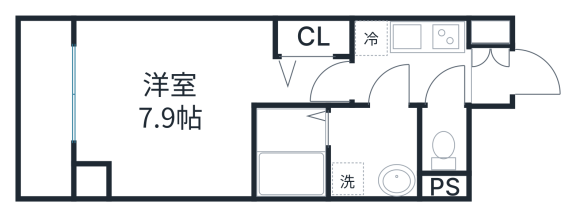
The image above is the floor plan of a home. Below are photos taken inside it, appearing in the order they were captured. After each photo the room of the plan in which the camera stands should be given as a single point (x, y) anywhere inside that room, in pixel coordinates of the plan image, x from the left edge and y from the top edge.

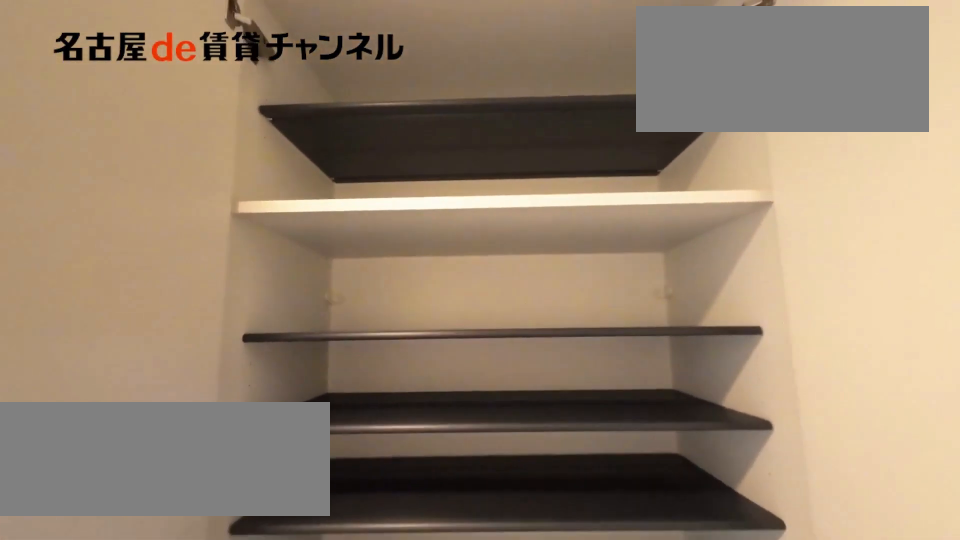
(490, 61)
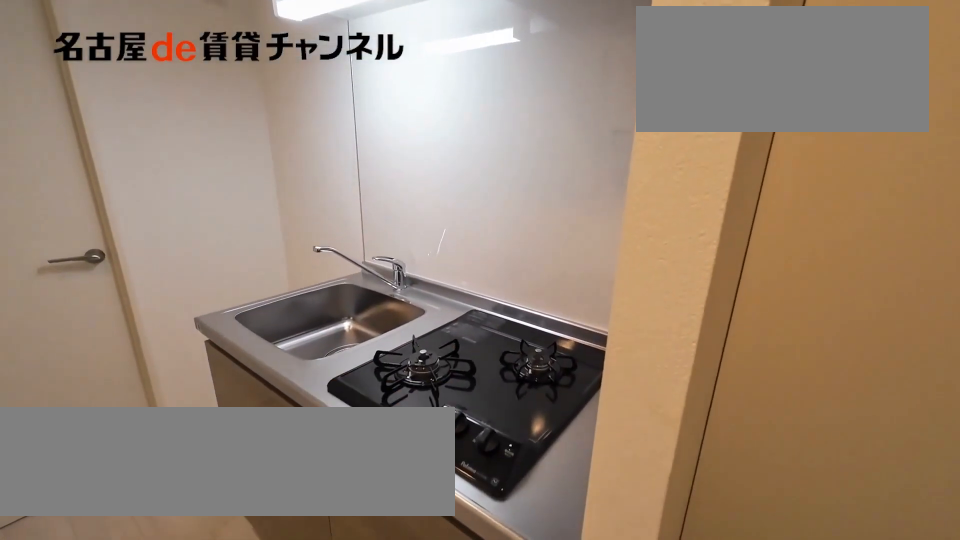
(410, 47)
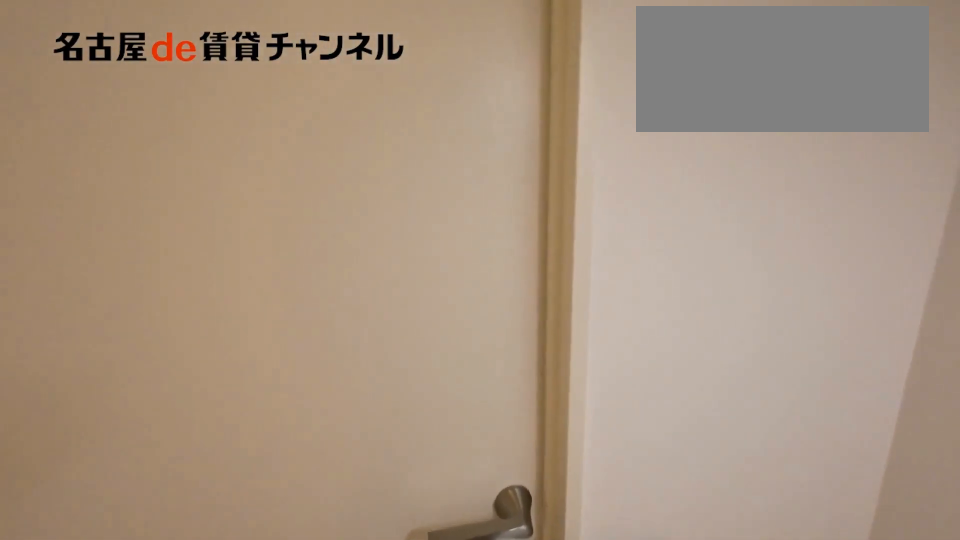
(410, 47)
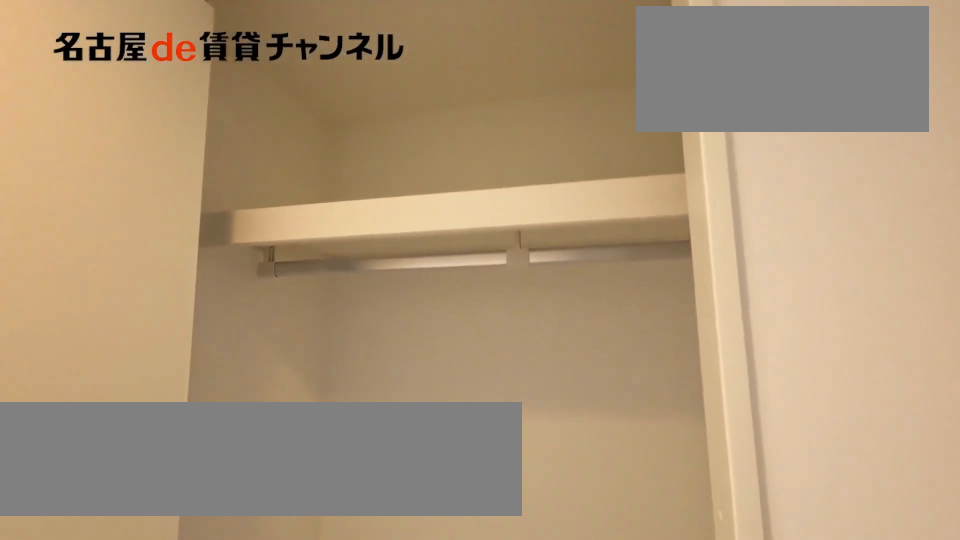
(314, 37)
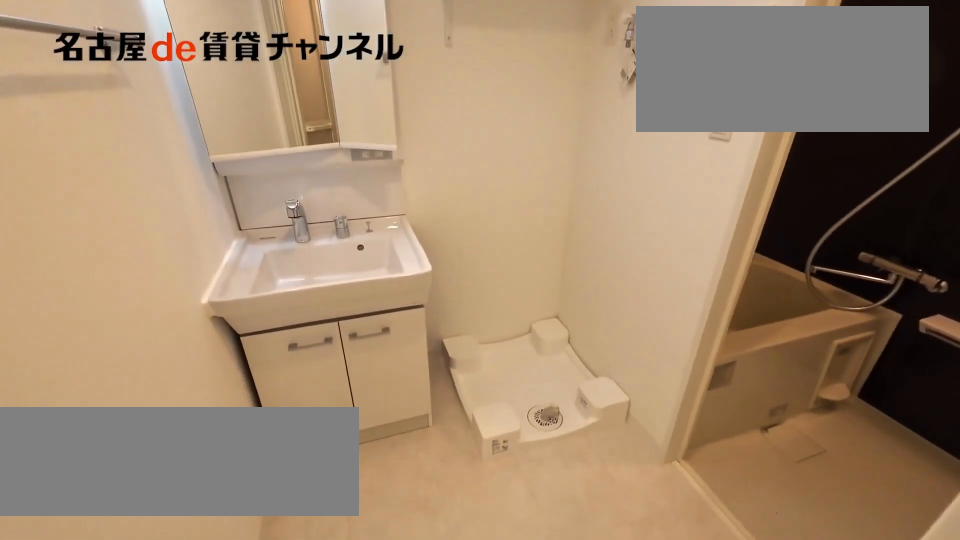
(373, 151)
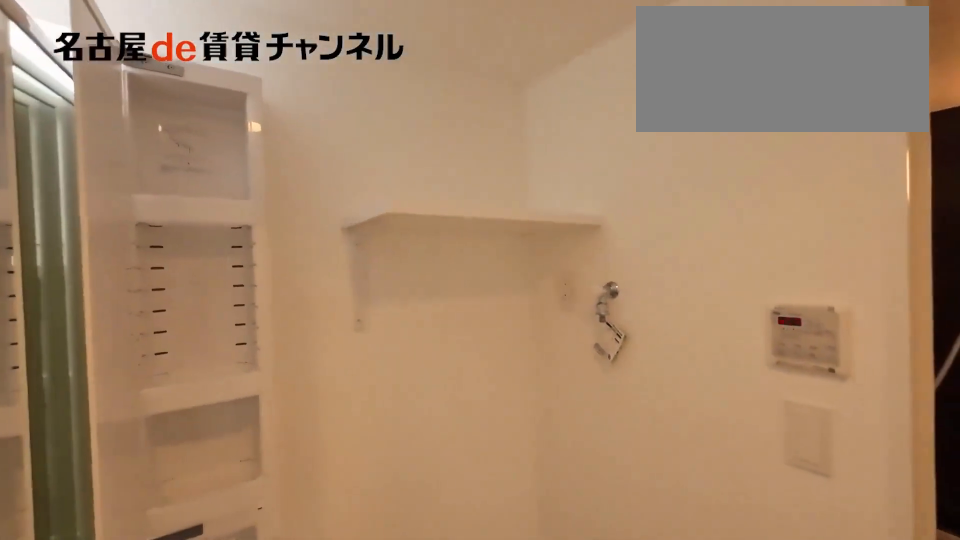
(373, 151)
